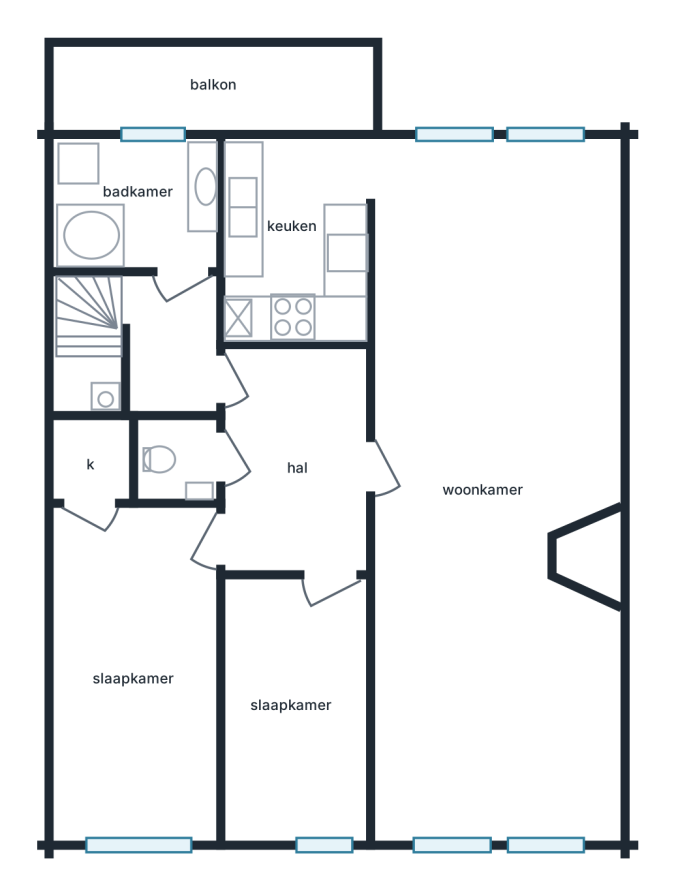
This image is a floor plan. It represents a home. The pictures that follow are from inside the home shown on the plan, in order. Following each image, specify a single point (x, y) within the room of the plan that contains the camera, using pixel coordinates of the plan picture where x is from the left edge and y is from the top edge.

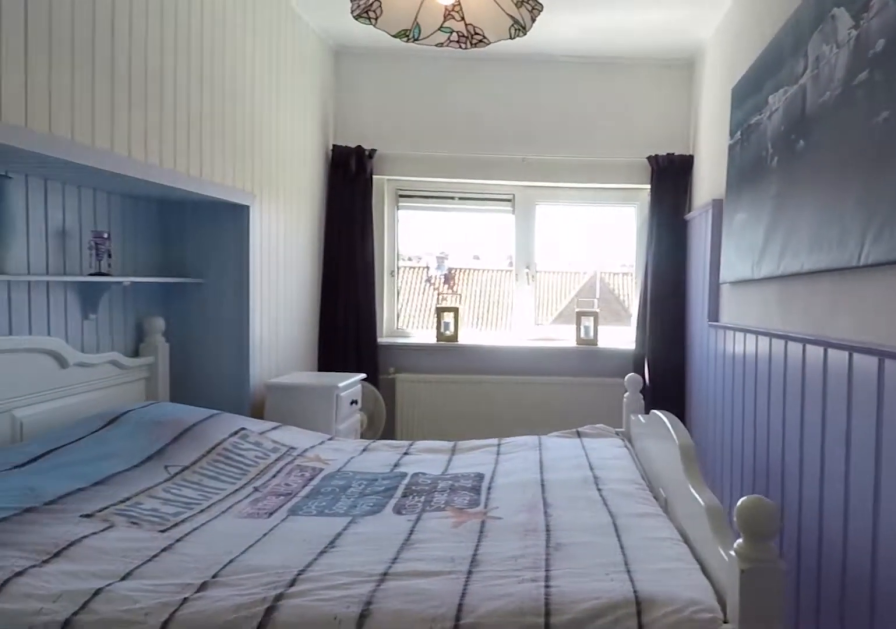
(137, 671)
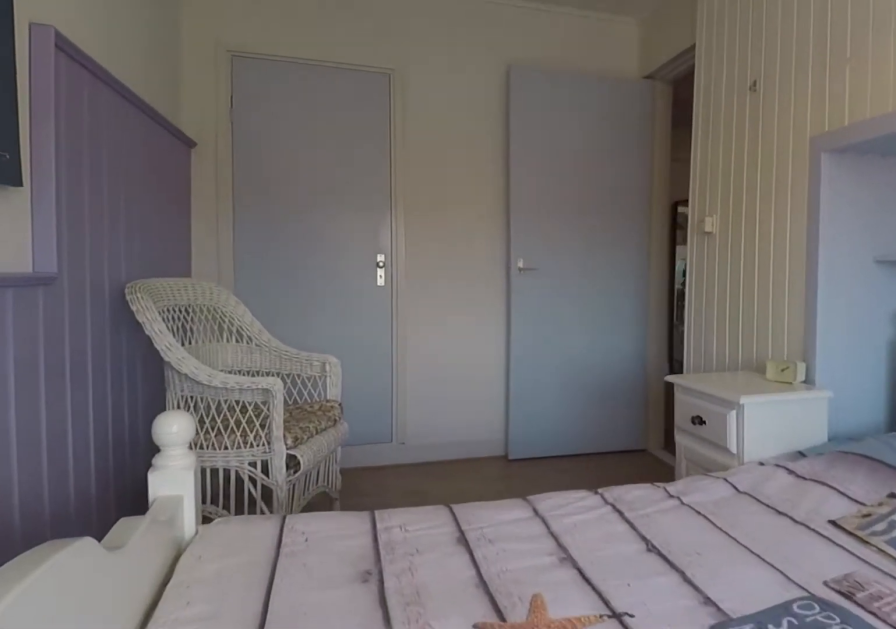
(137, 671)
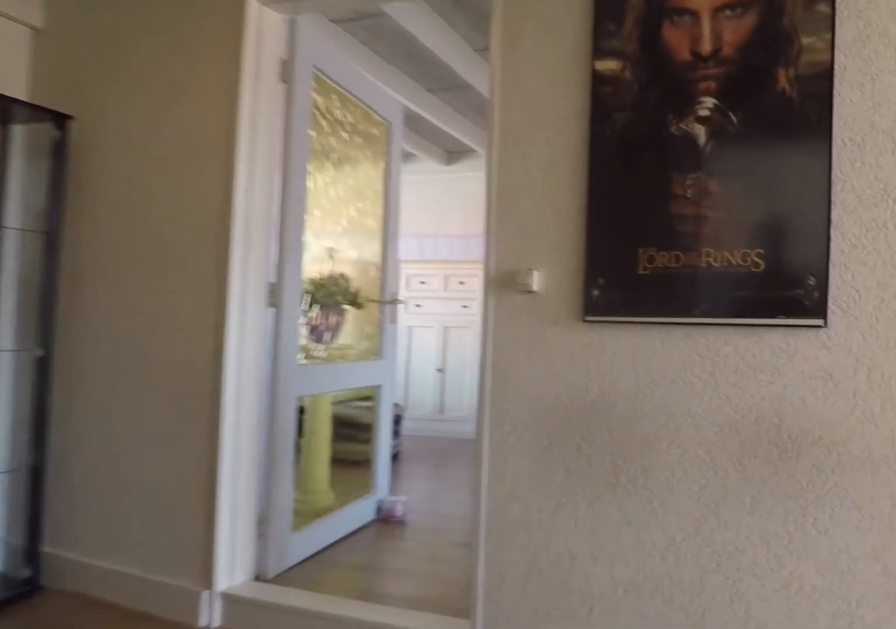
(296, 461)
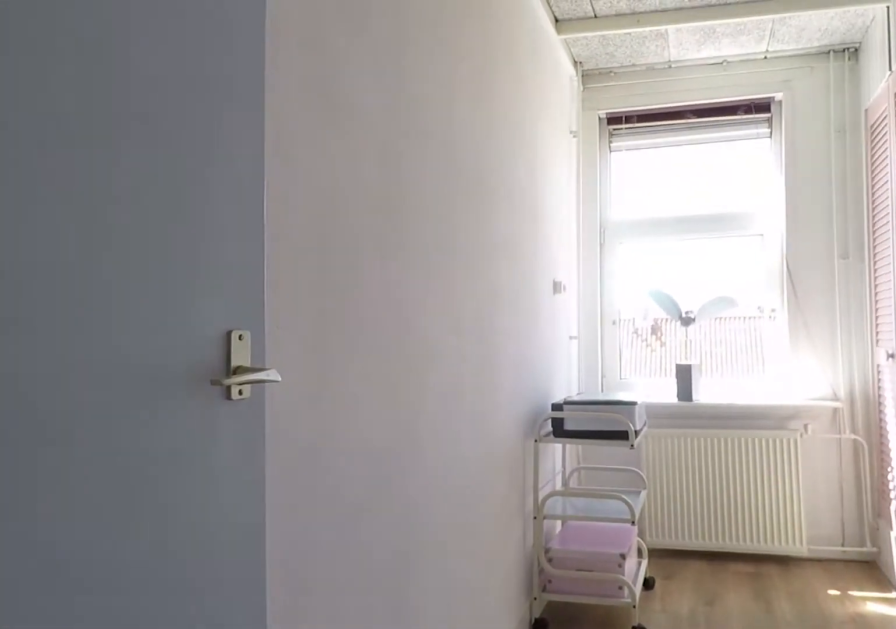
(296, 708)
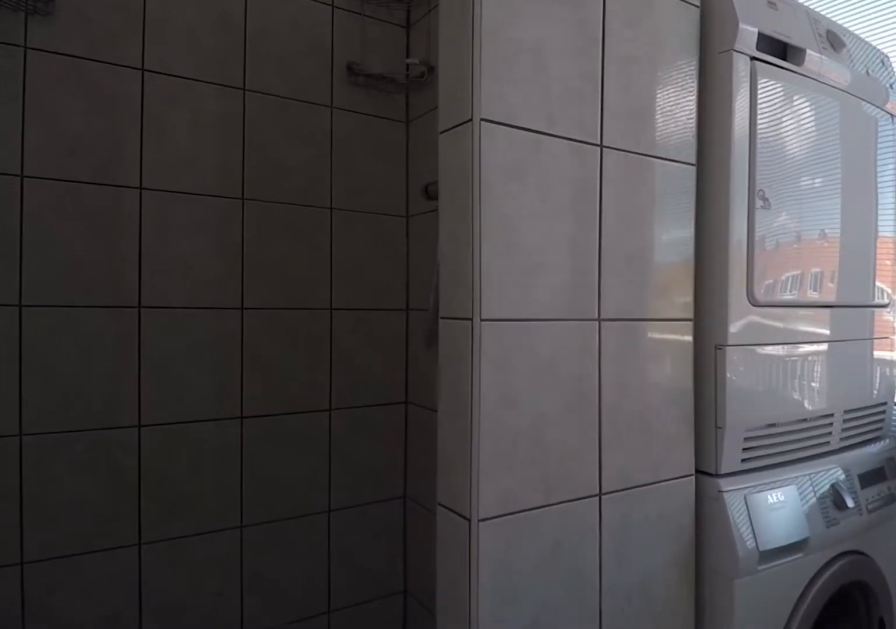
(137, 204)
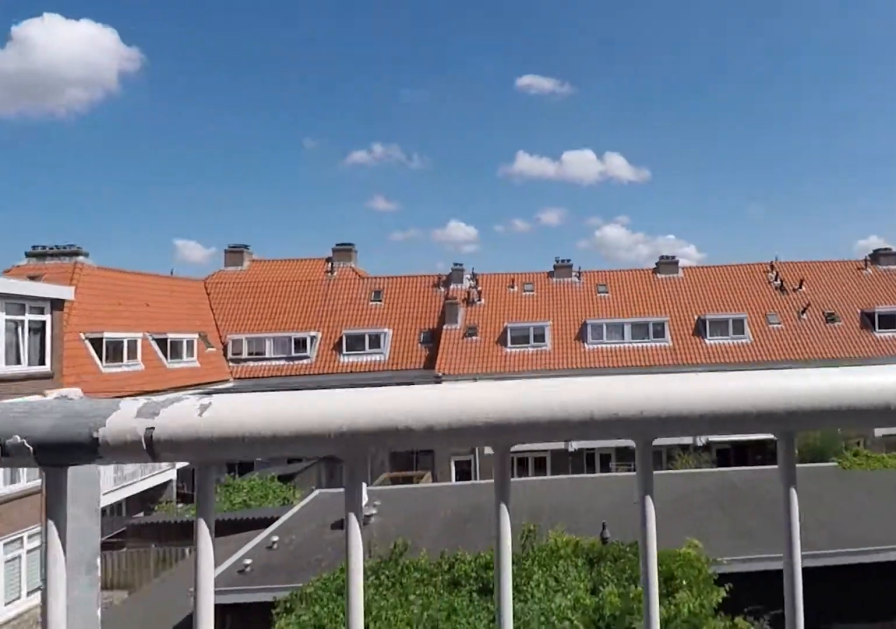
(217, 84)
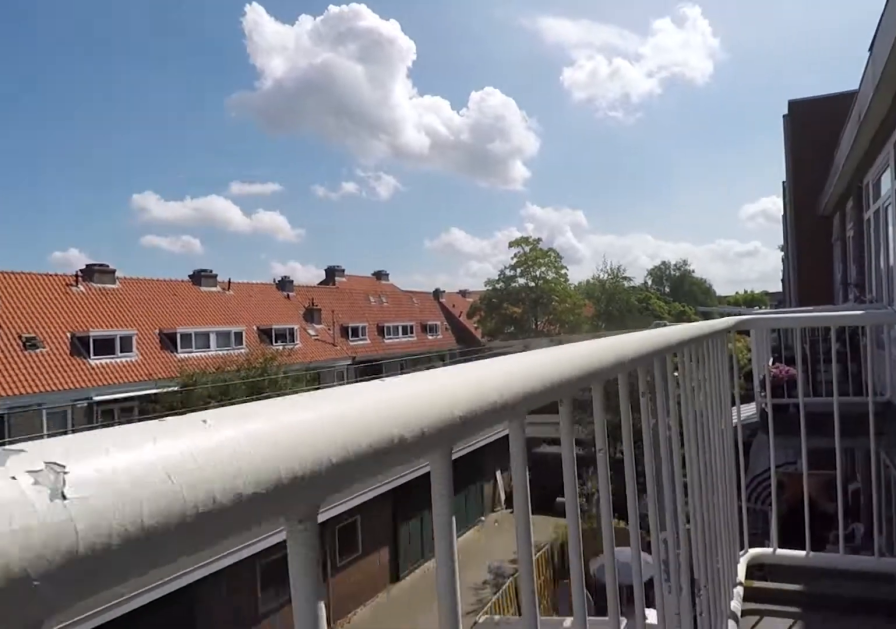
(217, 84)
